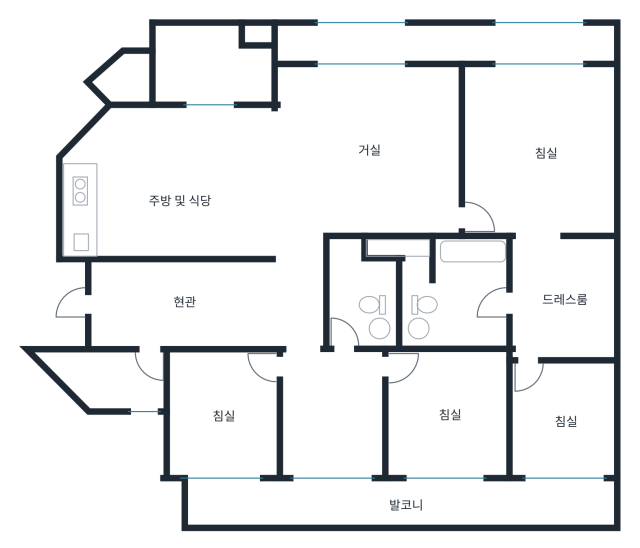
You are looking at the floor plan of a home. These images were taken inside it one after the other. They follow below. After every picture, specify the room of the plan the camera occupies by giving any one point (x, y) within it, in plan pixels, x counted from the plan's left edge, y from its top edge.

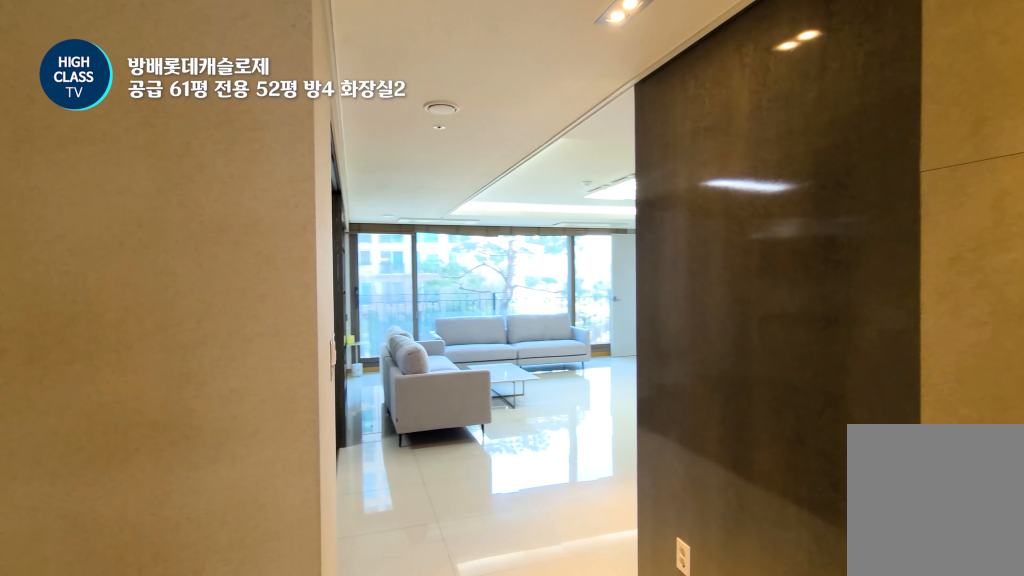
(298, 290)
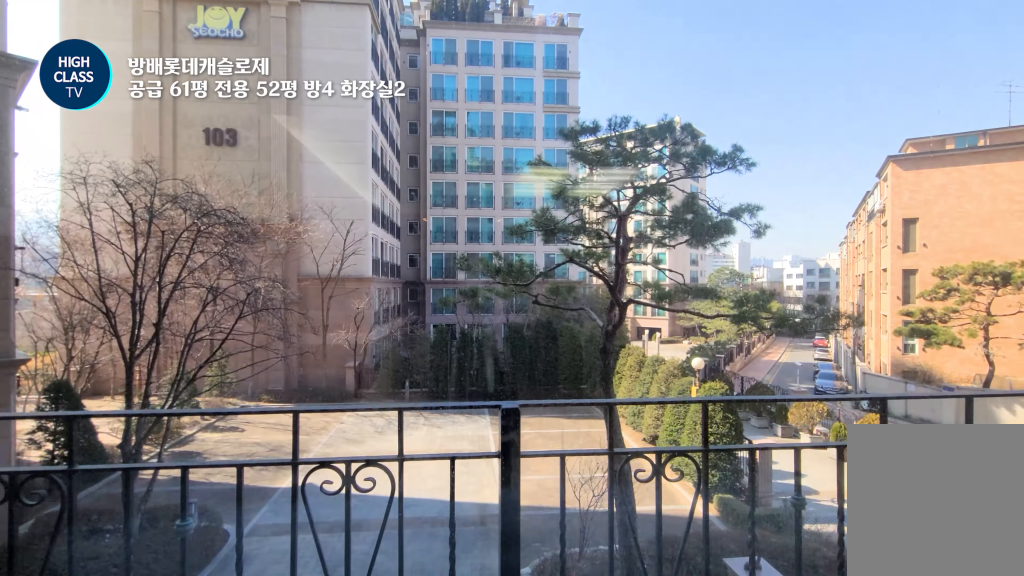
(368, 140)
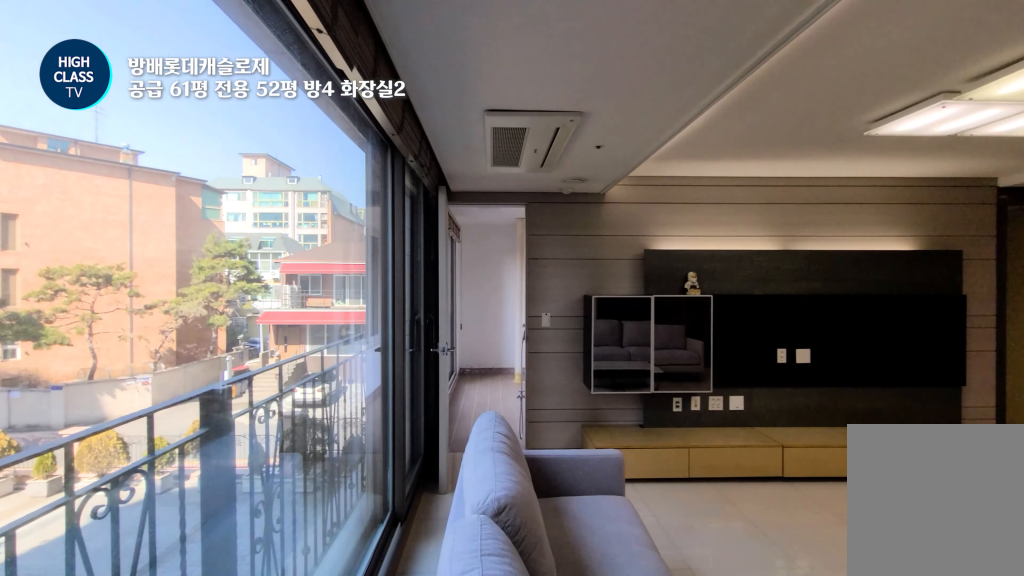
(368, 140)
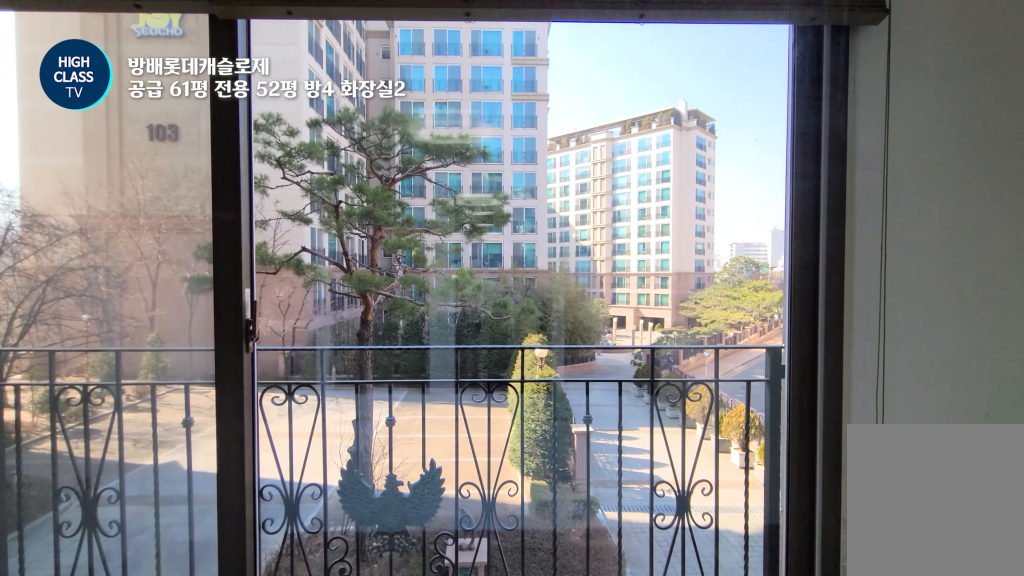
(538, 129)
